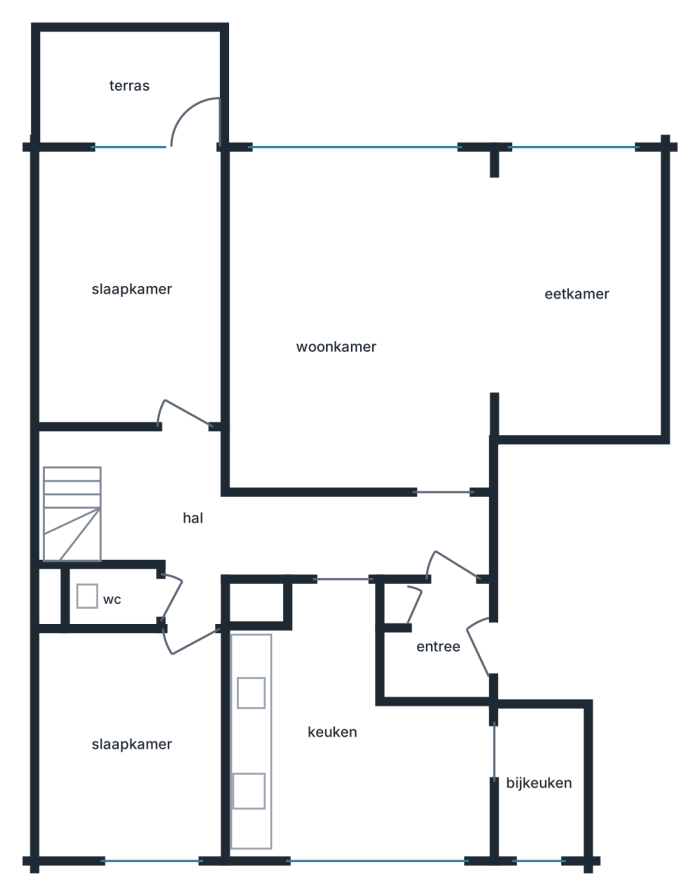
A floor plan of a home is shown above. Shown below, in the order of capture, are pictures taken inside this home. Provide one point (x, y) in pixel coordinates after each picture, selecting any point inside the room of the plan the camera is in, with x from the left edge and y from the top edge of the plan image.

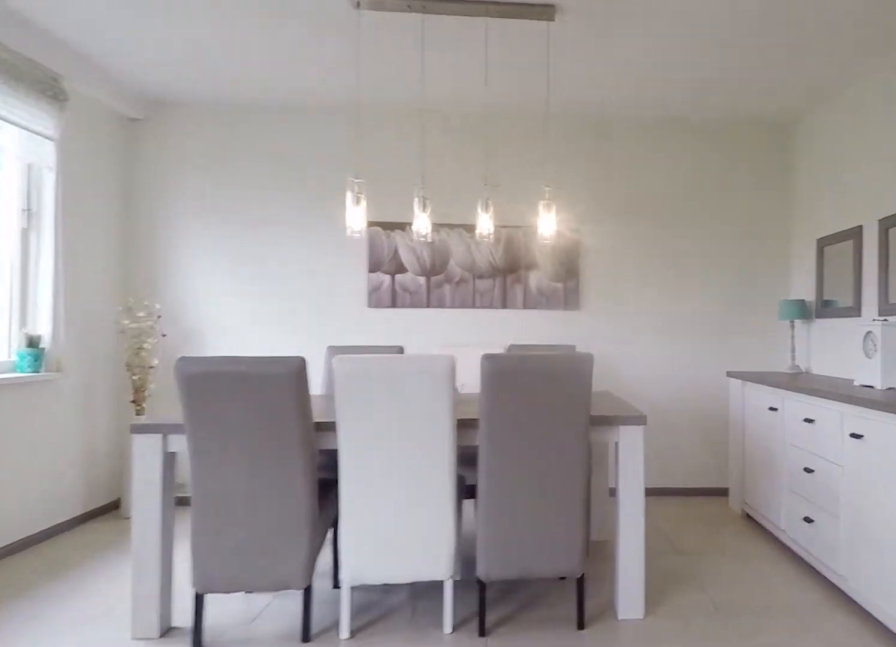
(361, 320)
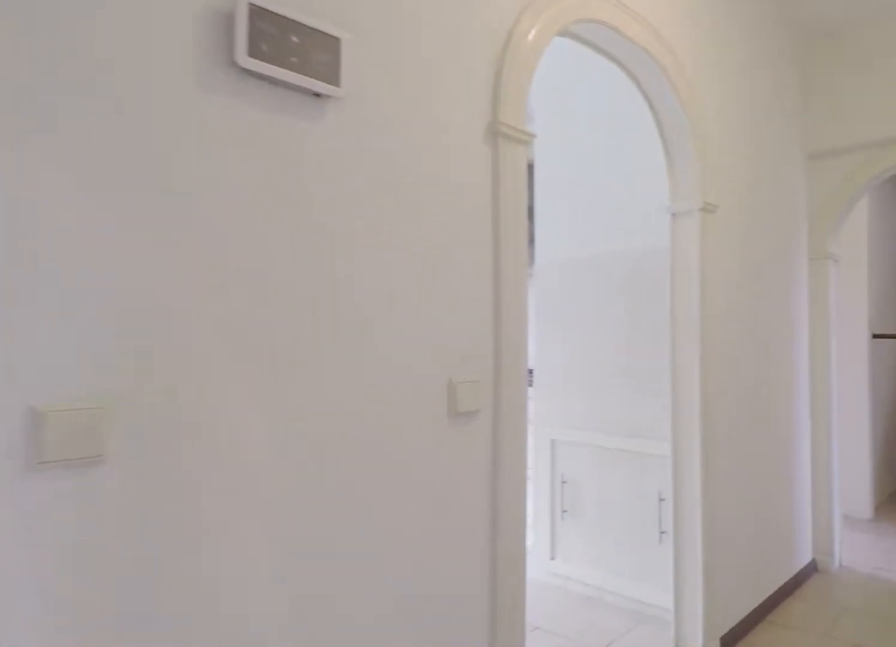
(293, 546)
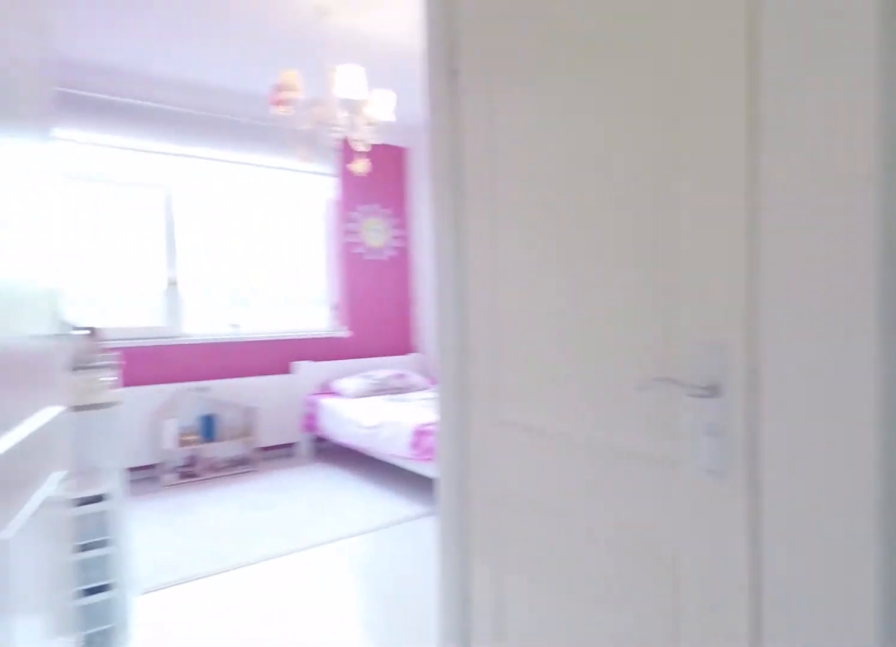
(293, 546)
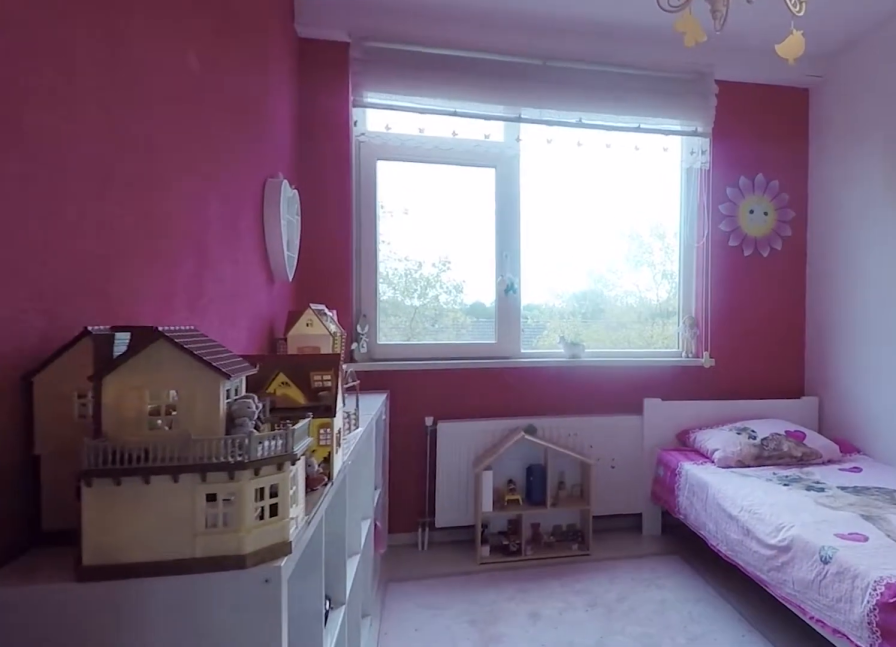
(133, 744)
